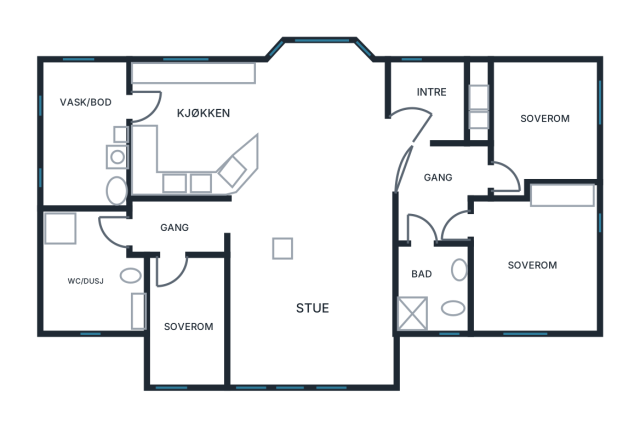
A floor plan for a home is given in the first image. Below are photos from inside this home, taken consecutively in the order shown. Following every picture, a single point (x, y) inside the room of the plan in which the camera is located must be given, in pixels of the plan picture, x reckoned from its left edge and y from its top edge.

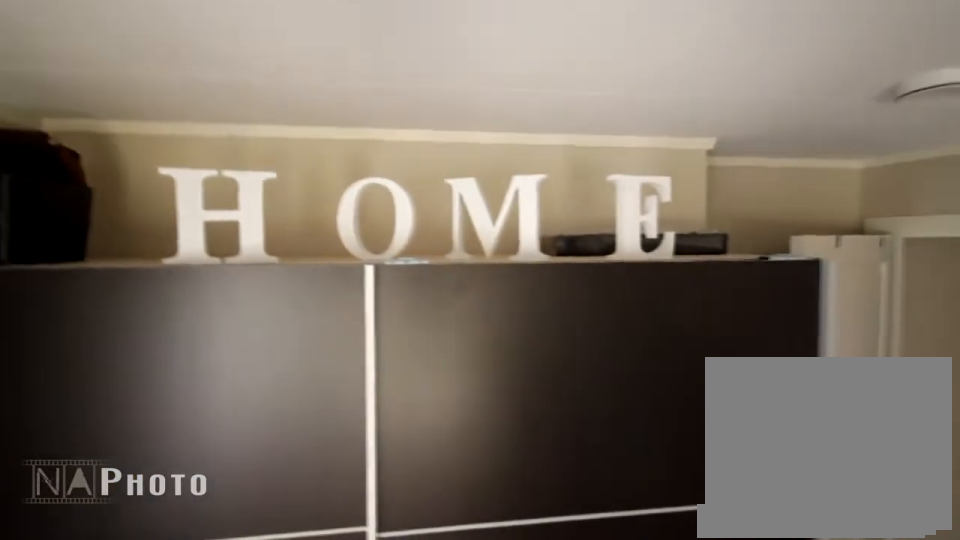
(537, 125)
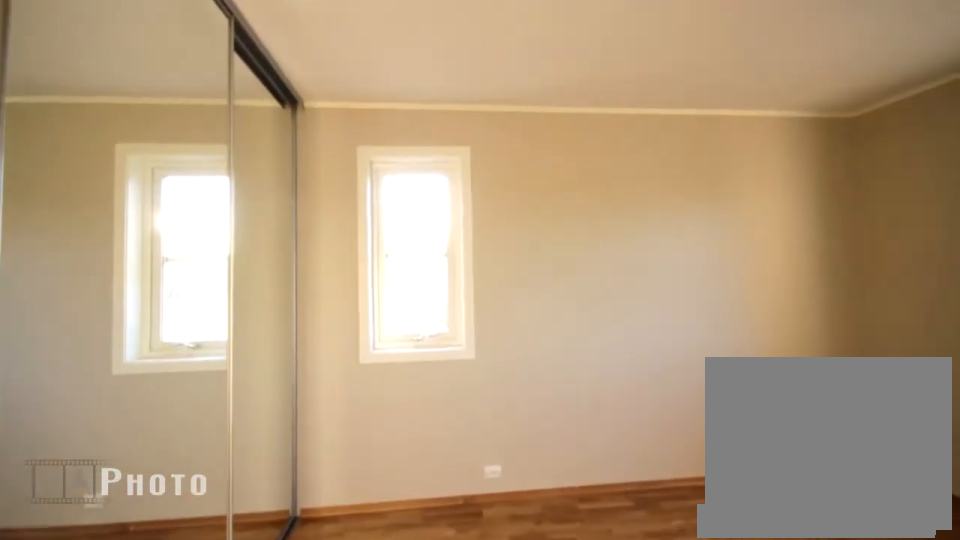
(531, 261)
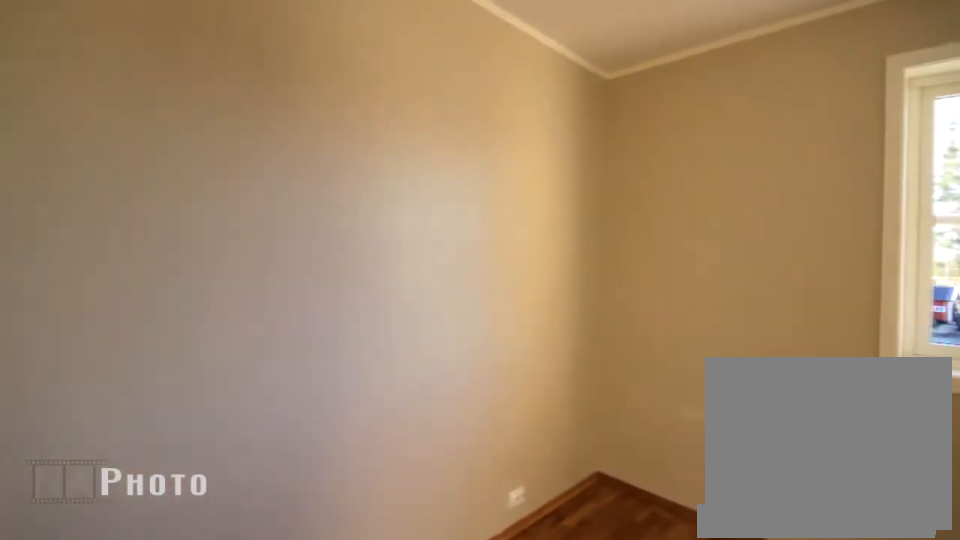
(531, 261)
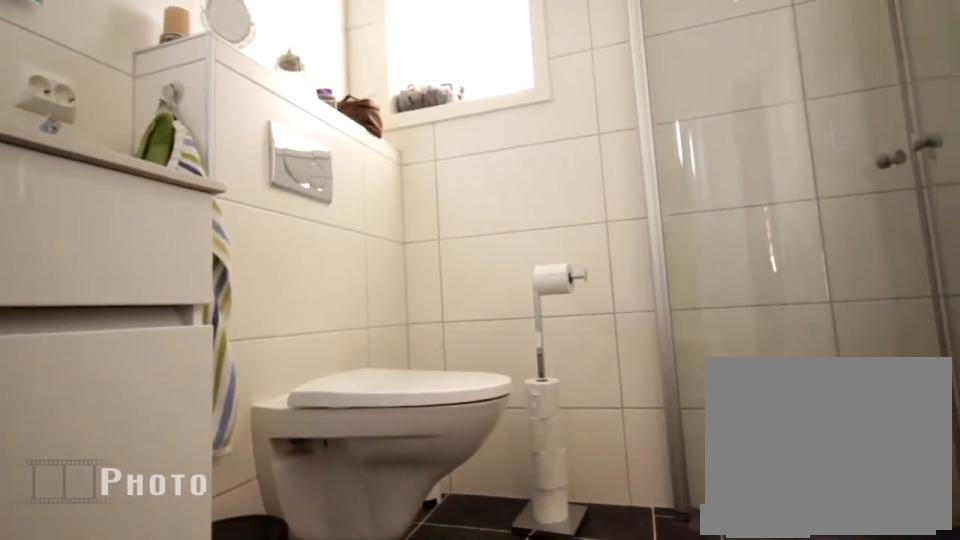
(432, 288)
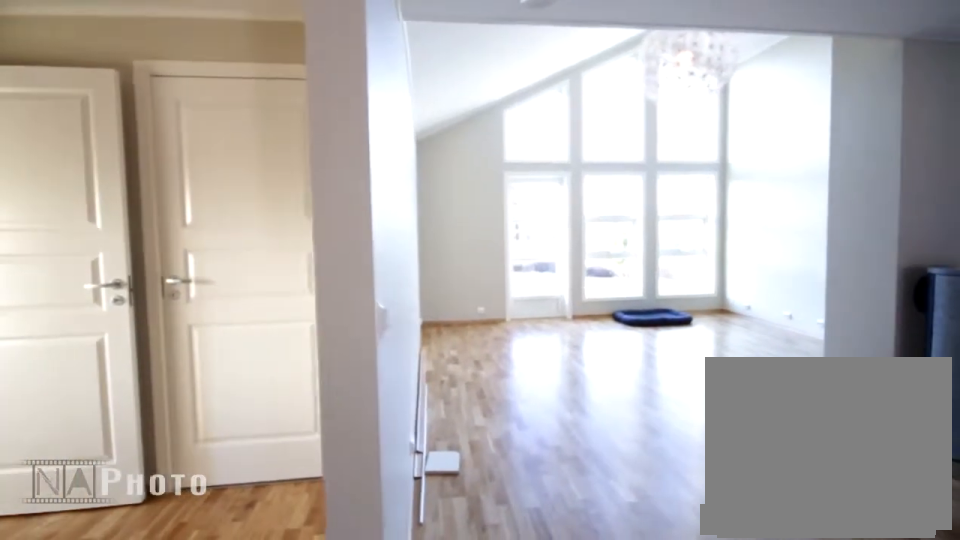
(437, 193)
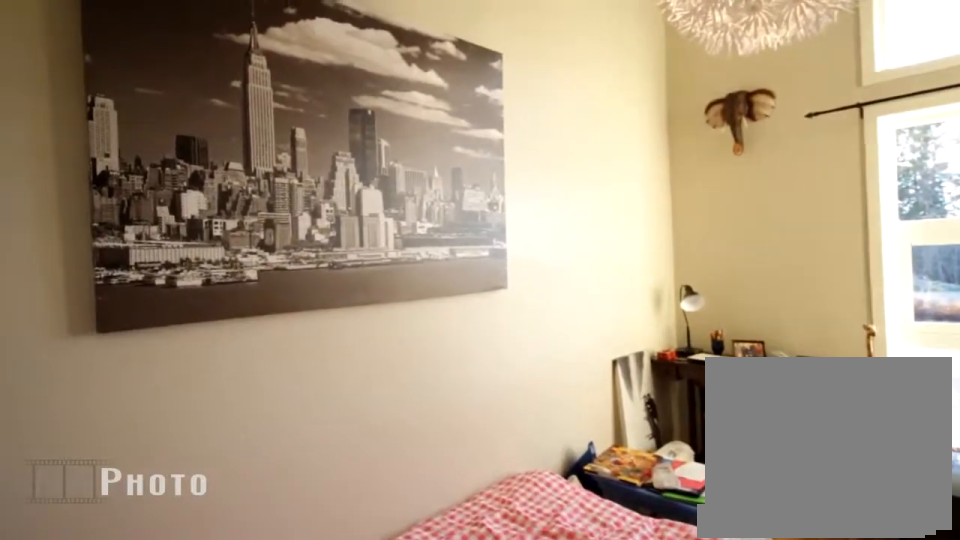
(187, 320)
